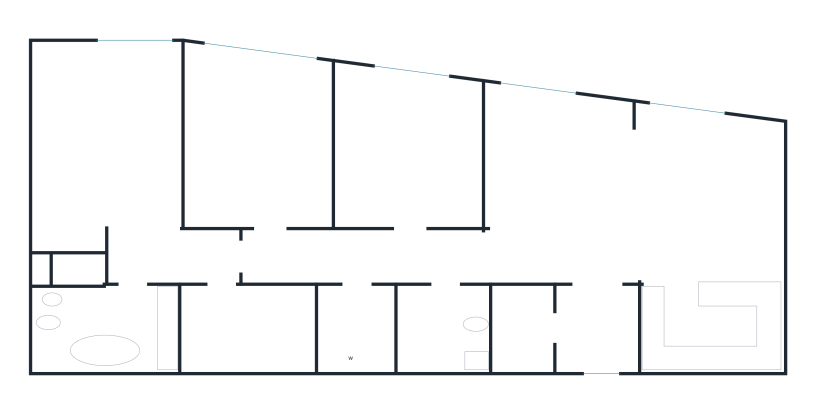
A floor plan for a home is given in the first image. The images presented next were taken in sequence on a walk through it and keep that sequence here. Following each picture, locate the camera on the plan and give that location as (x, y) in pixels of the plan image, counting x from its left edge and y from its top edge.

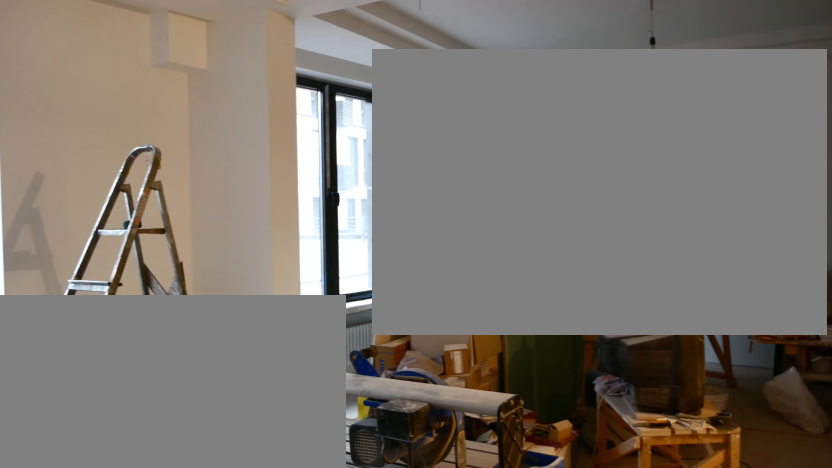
(541, 239)
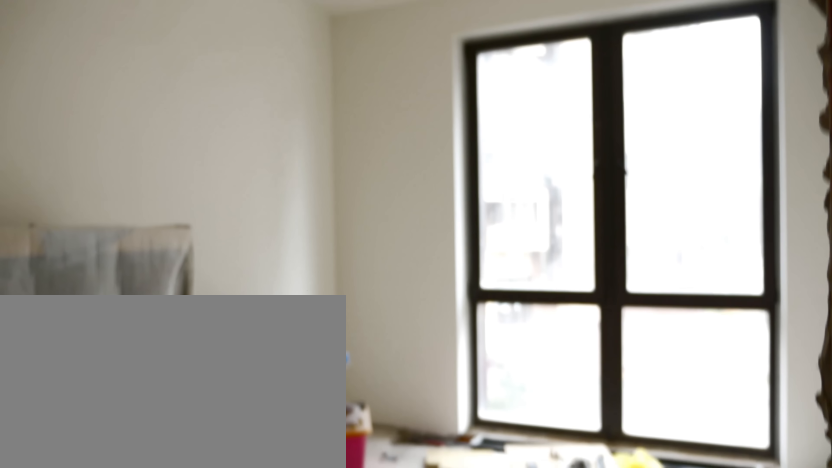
(419, 228)
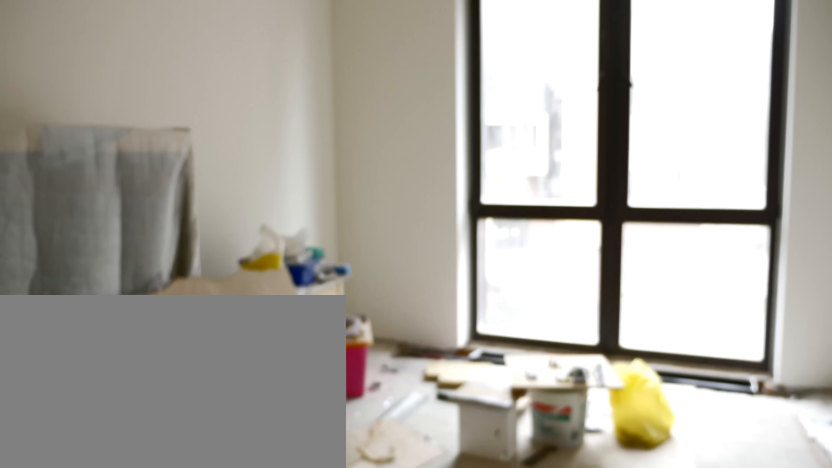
(419, 228)
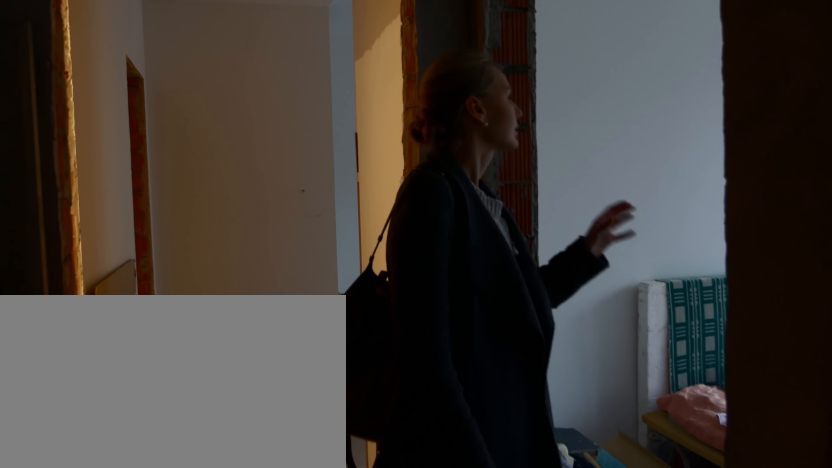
(319, 287)
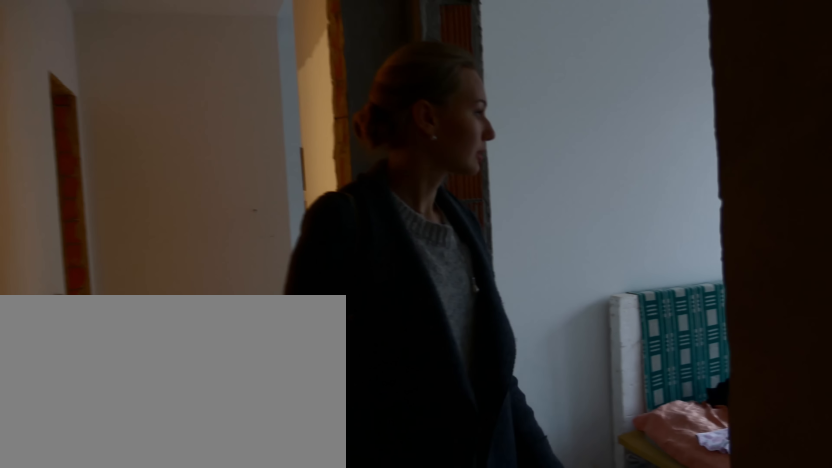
(318, 278)
